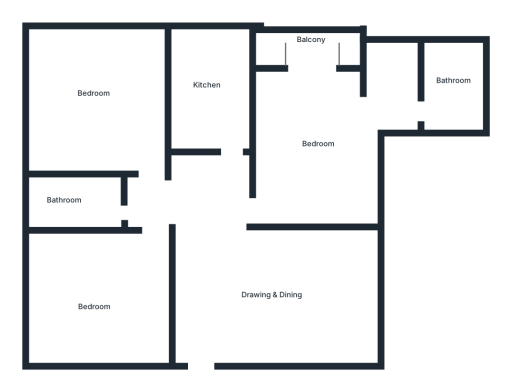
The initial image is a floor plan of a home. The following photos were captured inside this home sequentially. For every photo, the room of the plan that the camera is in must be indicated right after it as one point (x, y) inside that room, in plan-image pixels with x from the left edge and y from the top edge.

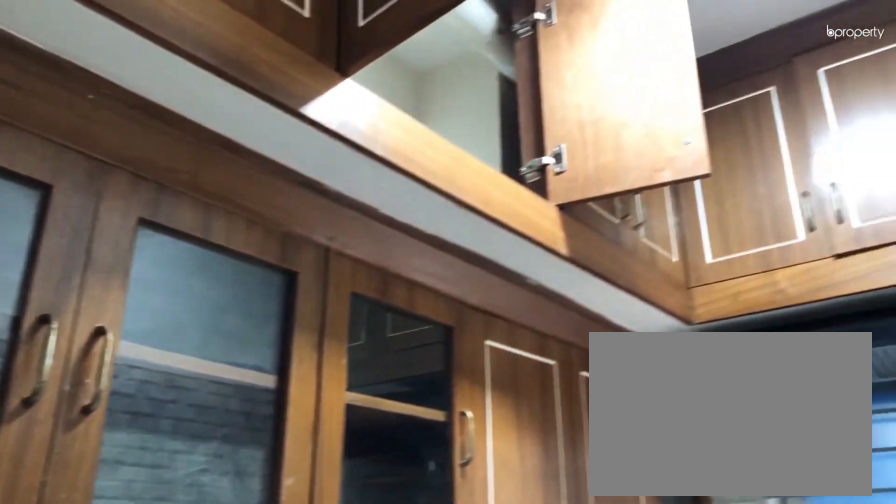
(208, 89)
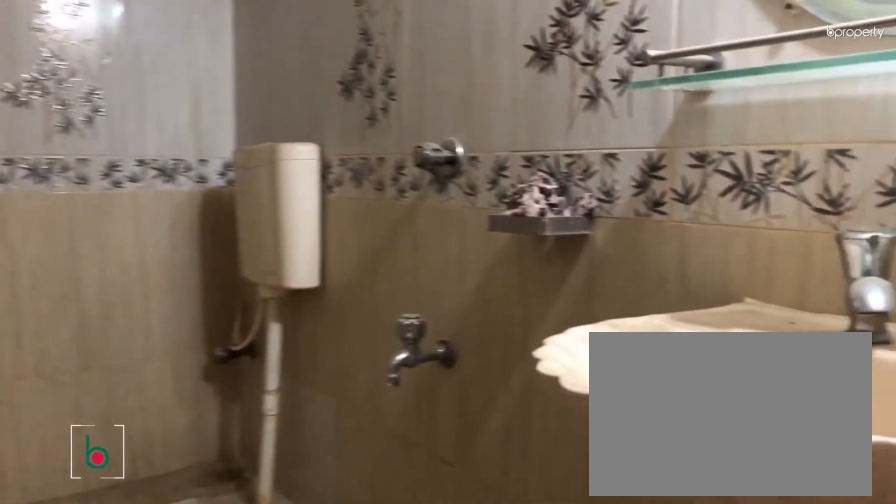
(76, 204)
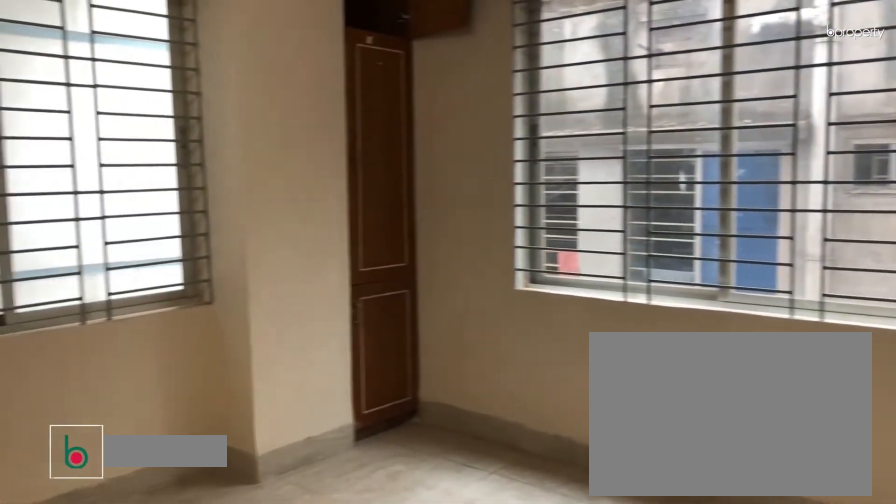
(90, 99)
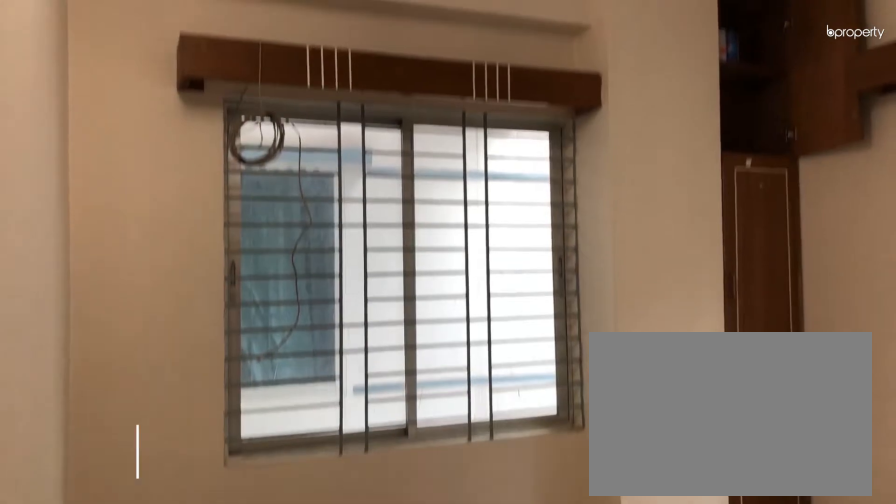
(90, 99)
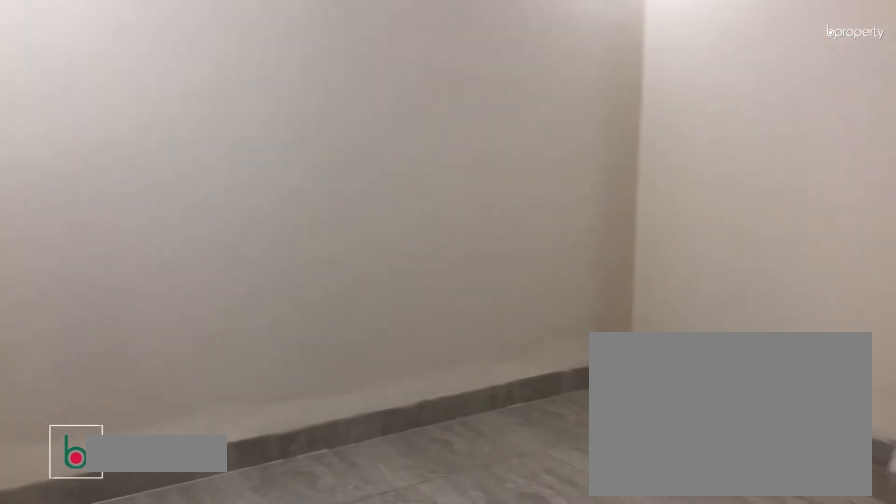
(95, 299)
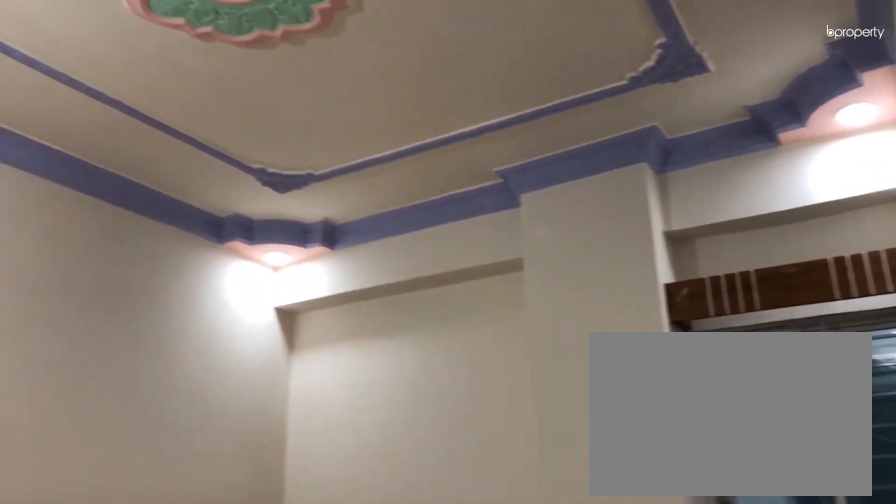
(95, 299)
